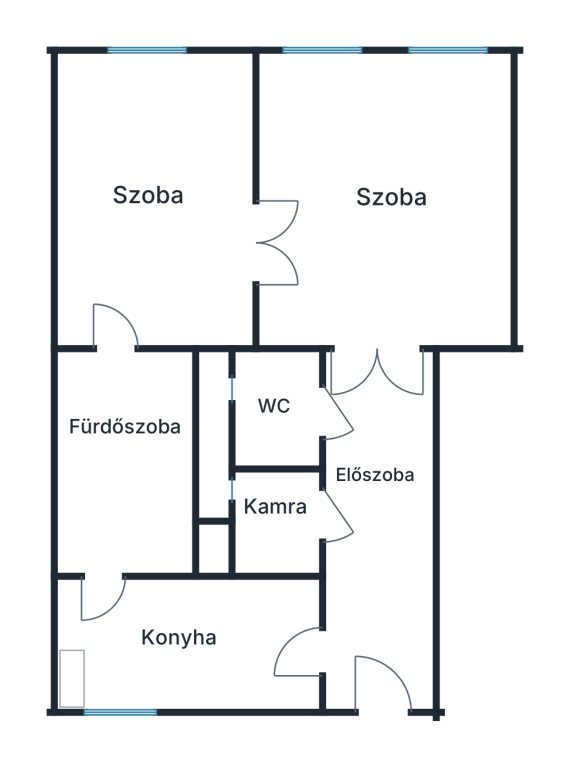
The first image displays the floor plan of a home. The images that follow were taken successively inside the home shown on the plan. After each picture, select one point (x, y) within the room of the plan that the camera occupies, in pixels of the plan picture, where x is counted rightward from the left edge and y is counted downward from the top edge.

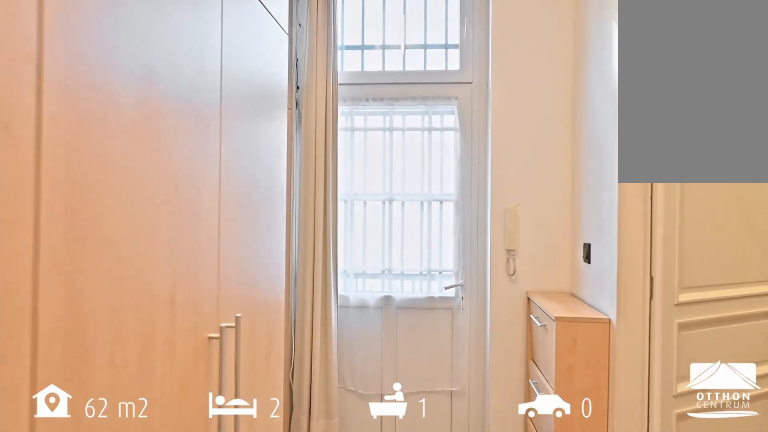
(377, 532)
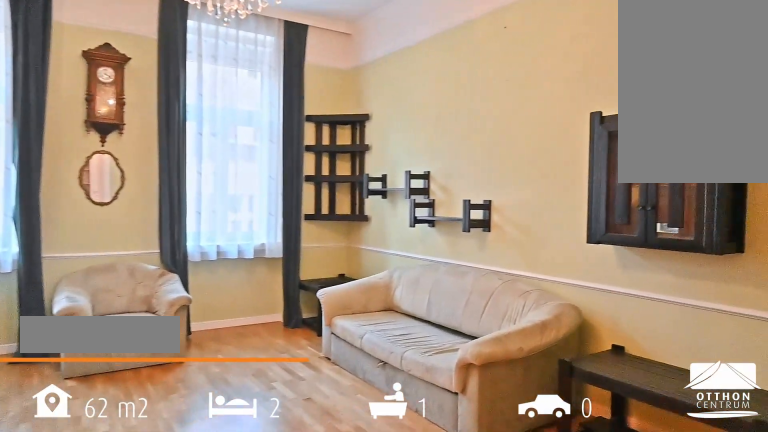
(382, 202)
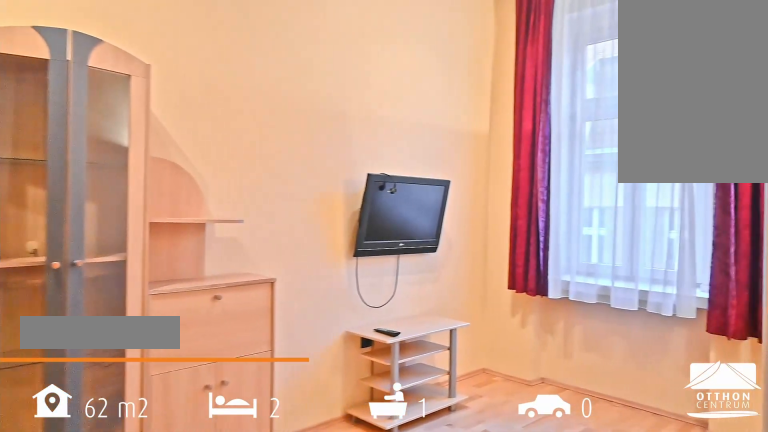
(156, 202)
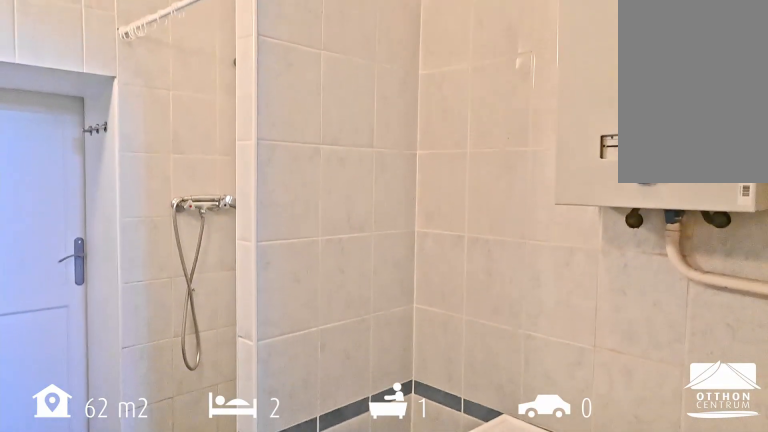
(126, 468)
